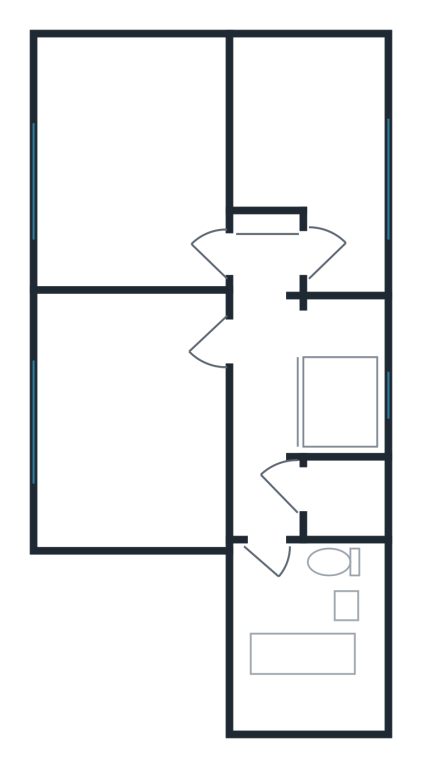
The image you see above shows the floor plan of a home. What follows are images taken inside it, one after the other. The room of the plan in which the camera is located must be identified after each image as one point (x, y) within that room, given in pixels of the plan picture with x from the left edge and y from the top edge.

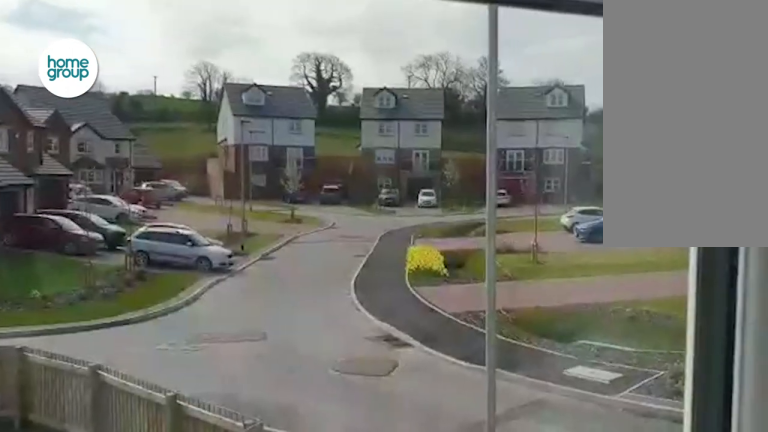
(301, 392)
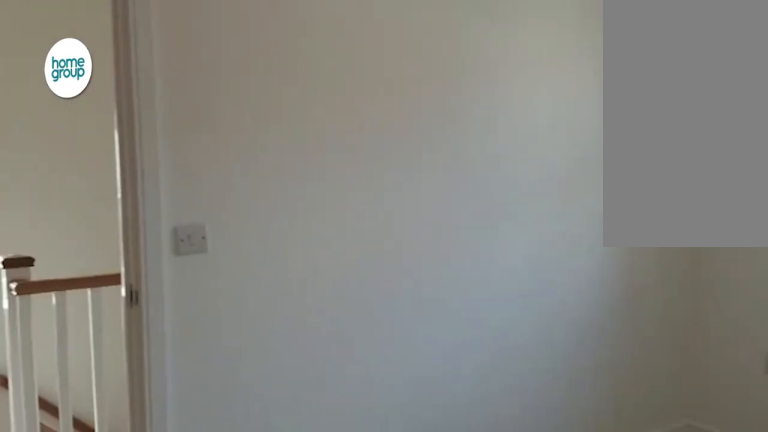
(134, 415)
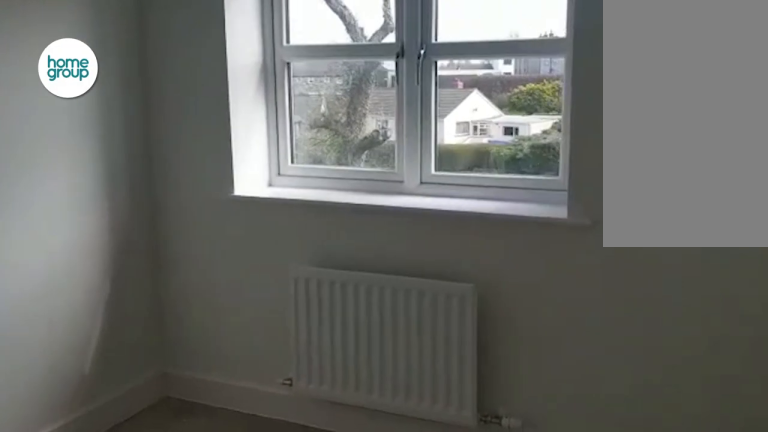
(138, 189)
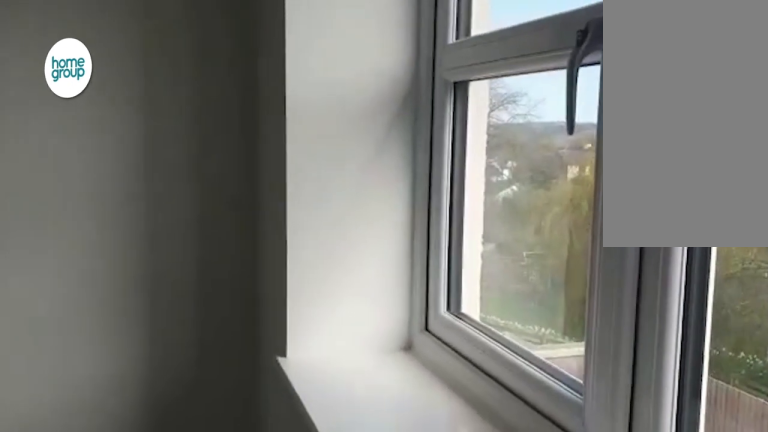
(138, 189)
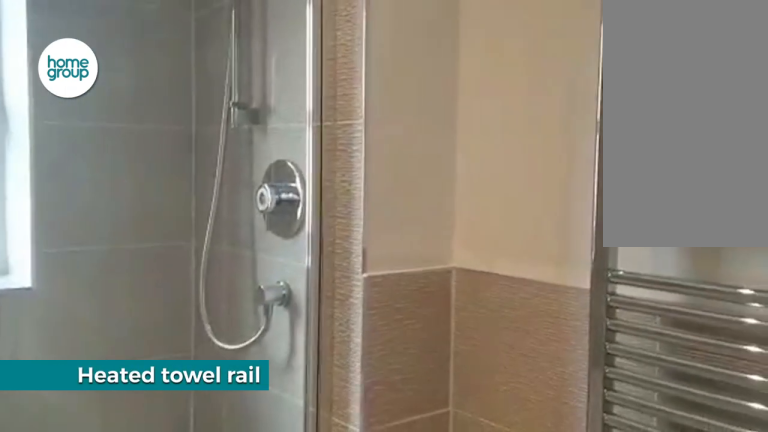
(314, 637)
